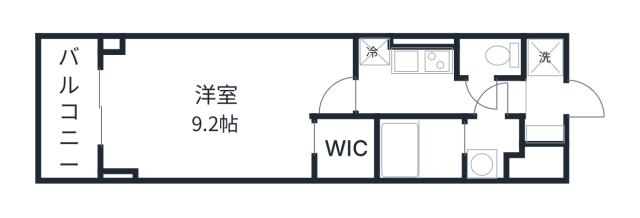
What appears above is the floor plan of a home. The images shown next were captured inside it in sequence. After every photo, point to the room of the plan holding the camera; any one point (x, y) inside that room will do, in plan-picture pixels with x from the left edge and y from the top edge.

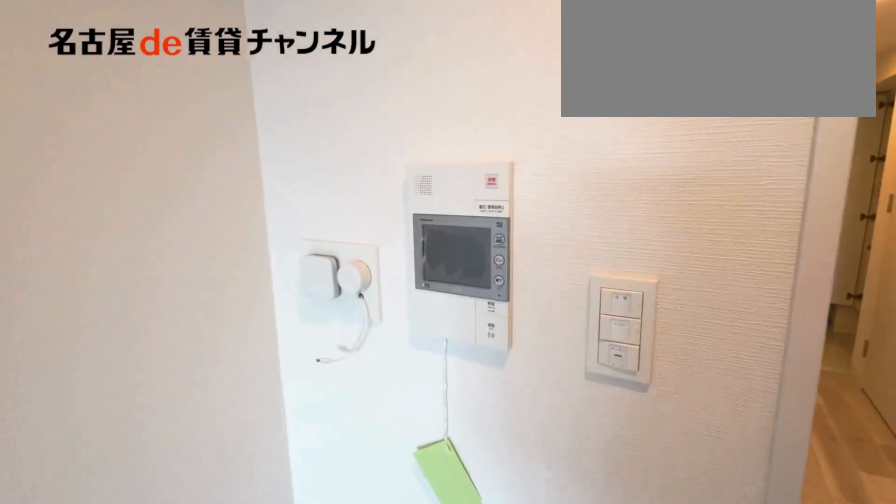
(221, 105)
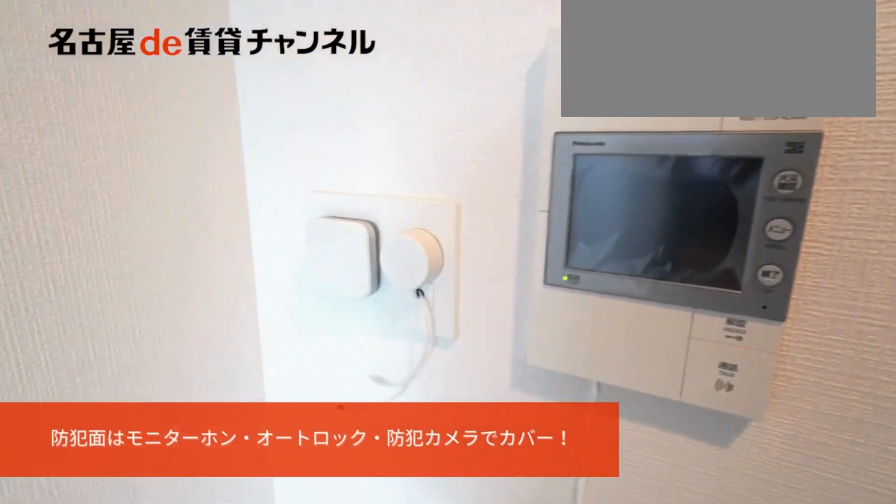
(221, 105)
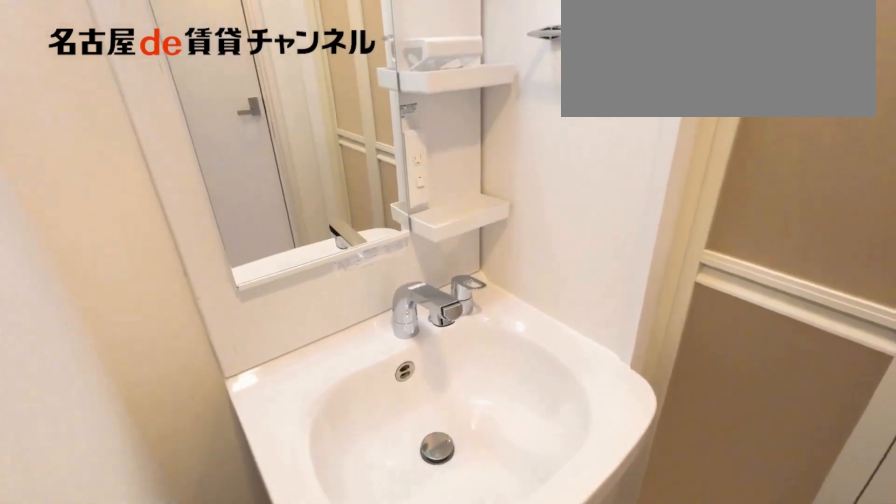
(491, 147)
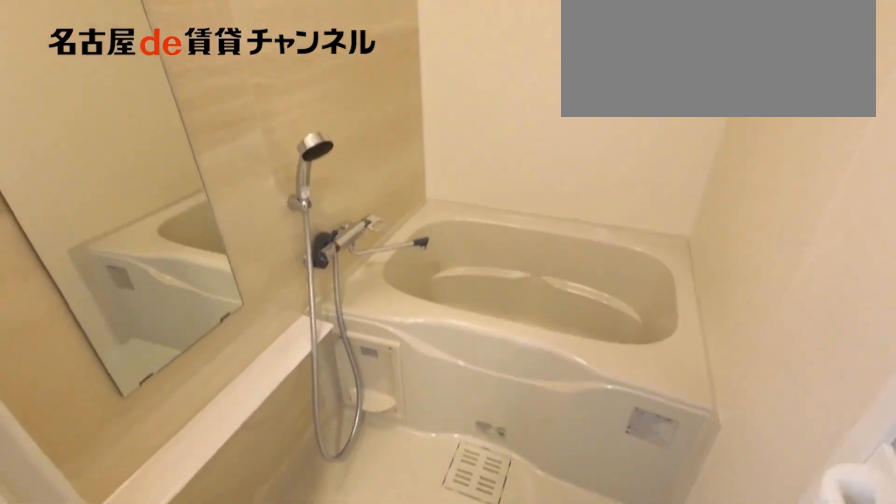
(420, 150)
